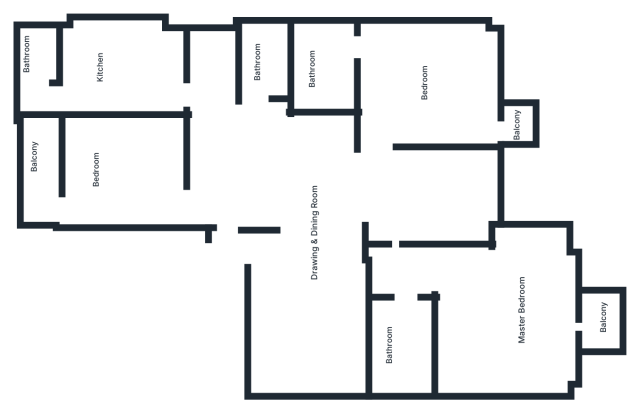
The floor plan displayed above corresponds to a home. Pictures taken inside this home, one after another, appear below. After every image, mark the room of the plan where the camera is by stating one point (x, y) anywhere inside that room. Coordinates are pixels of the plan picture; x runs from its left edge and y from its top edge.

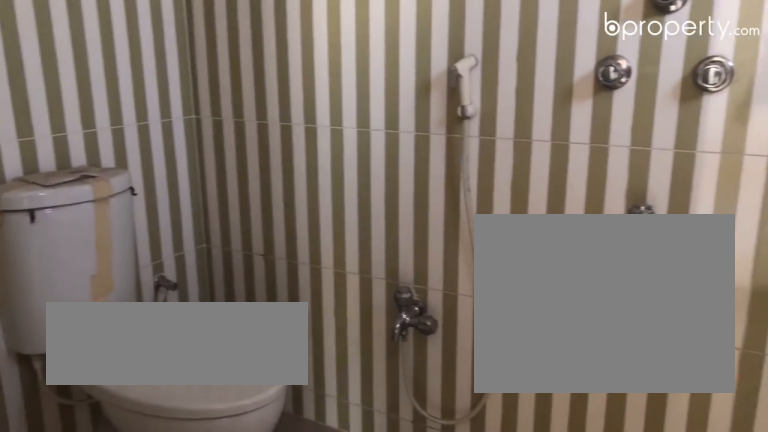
(316, 68)
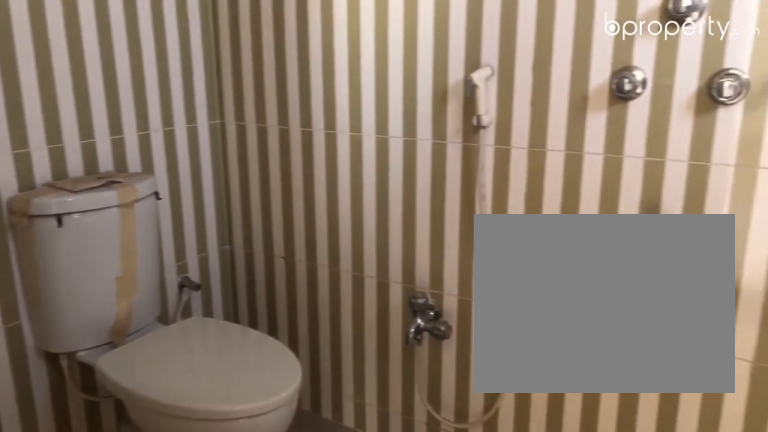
(316, 68)
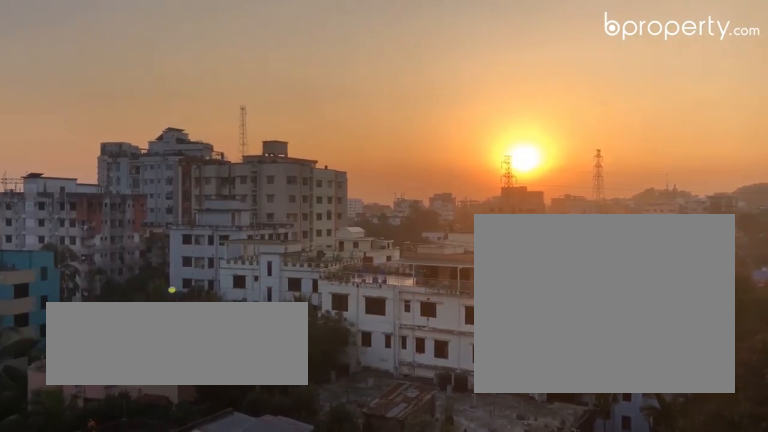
(512, 121)
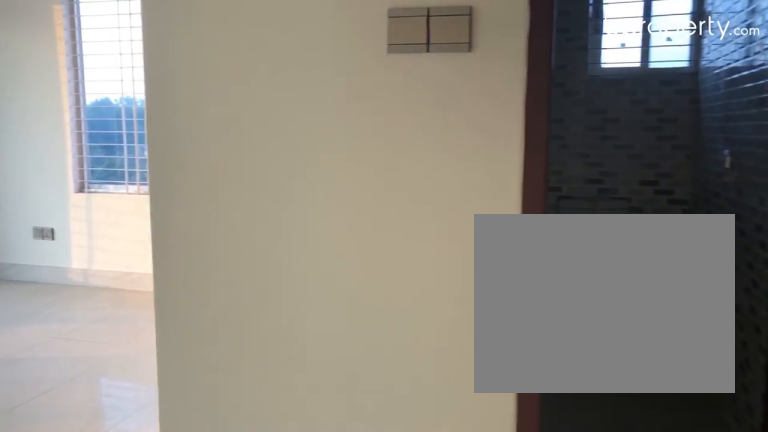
(510, 307)
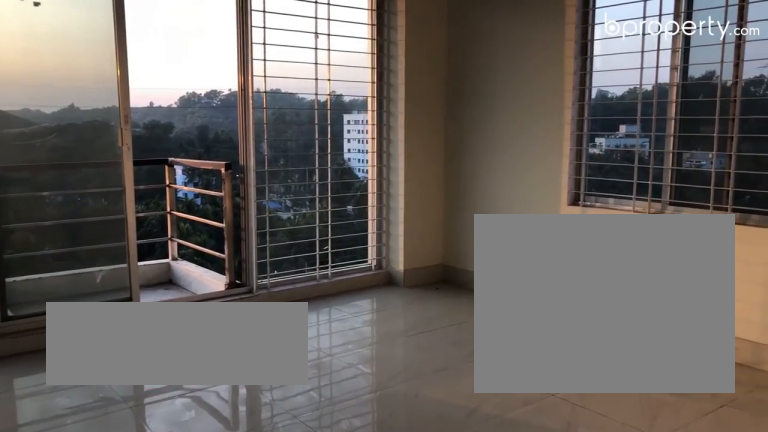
(510, 307)
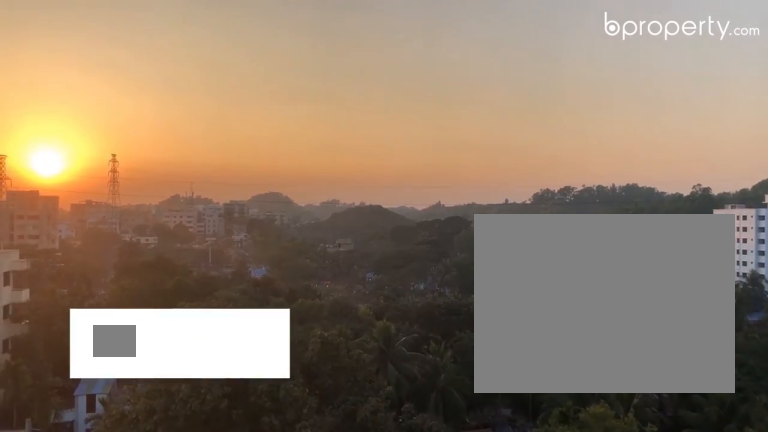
(604, 323)
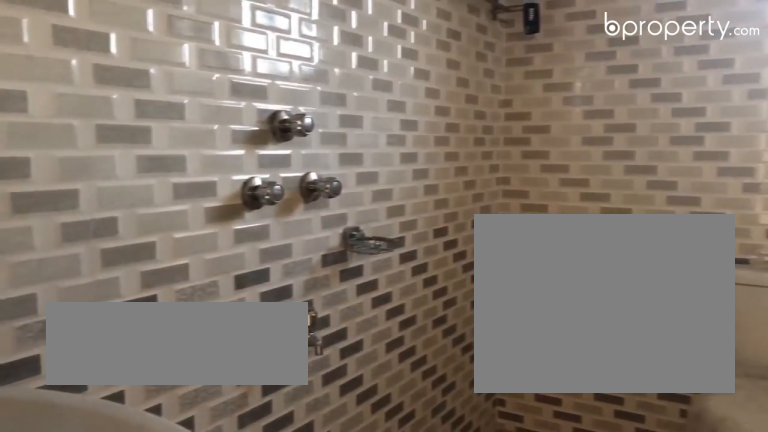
(397, 335)
